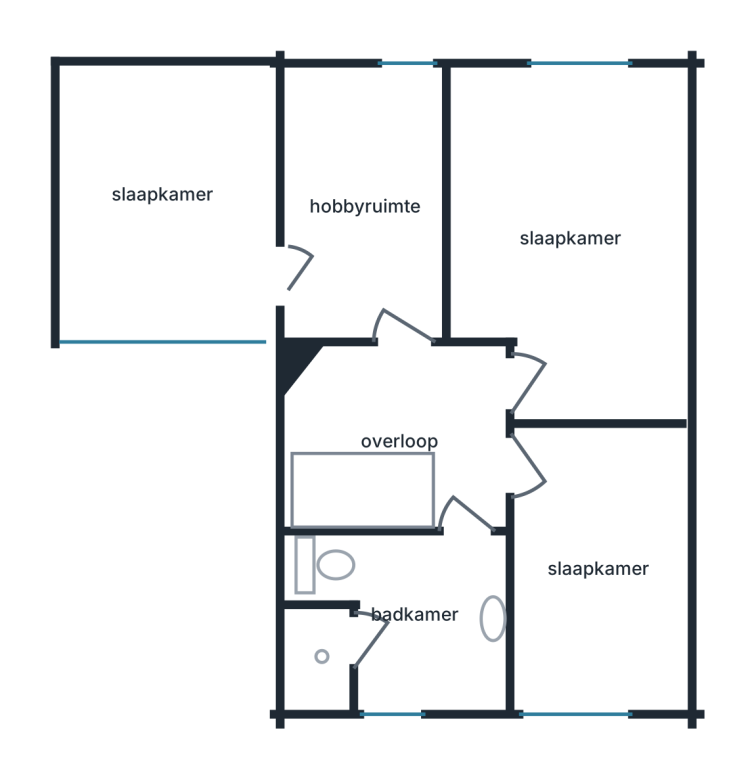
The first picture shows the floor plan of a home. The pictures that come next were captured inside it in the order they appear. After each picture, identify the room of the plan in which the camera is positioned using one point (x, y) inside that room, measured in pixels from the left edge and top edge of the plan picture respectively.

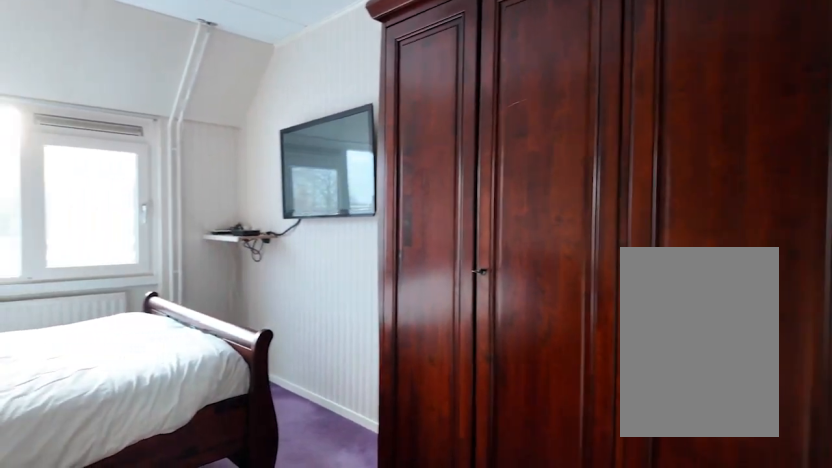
(572, 235)
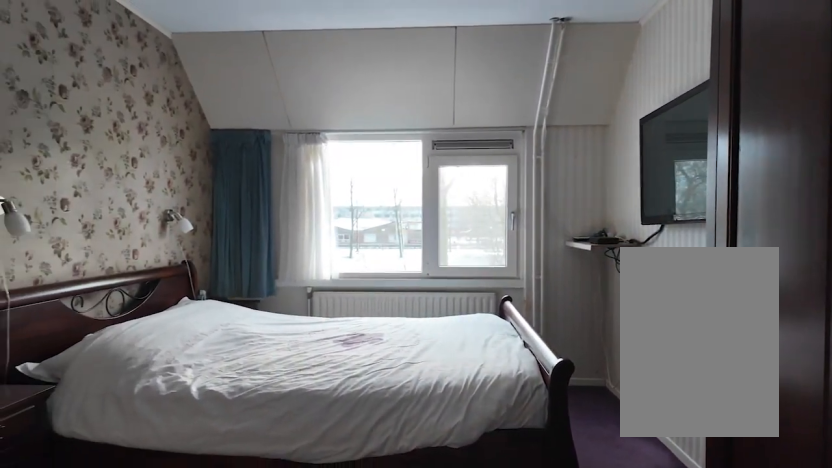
(572, 235)
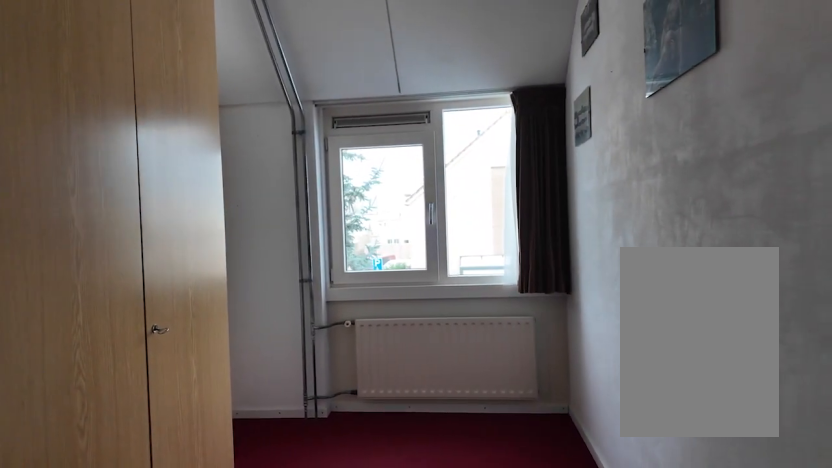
(598, 565)
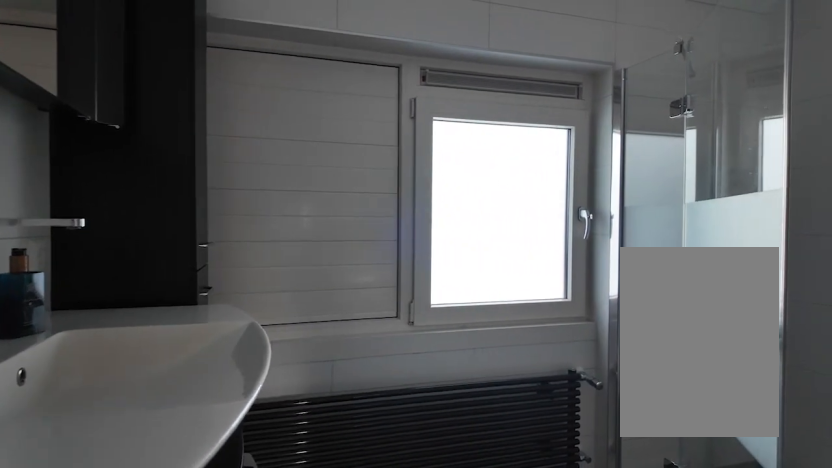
(399, 627)
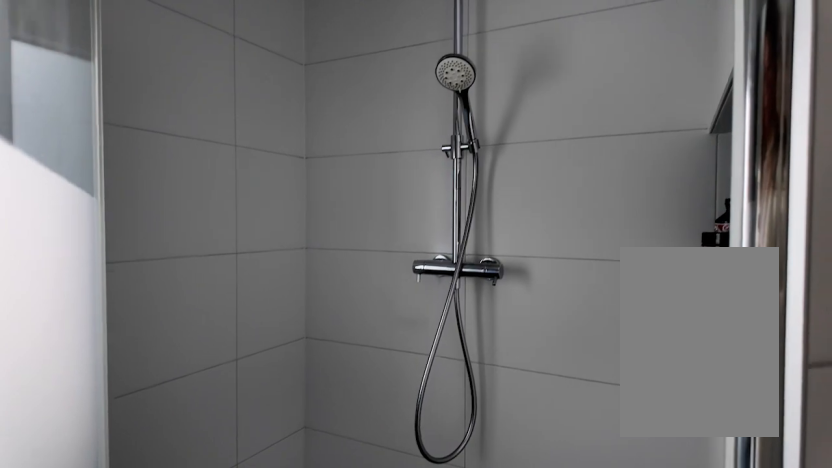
(399, 627)
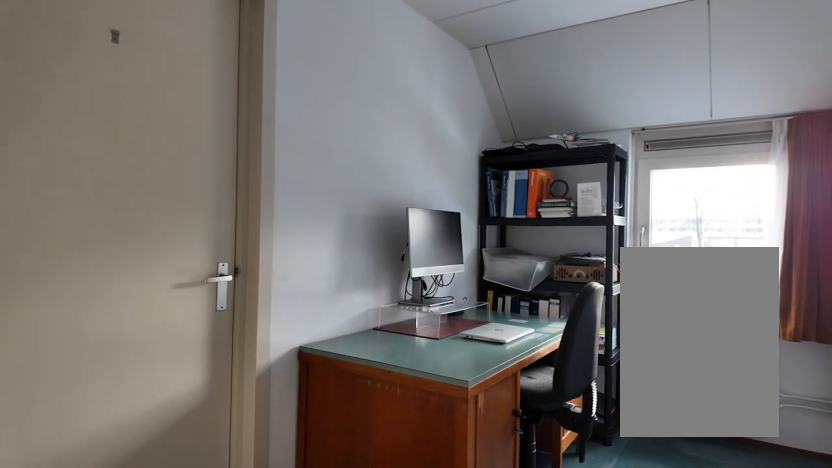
(363, 204)
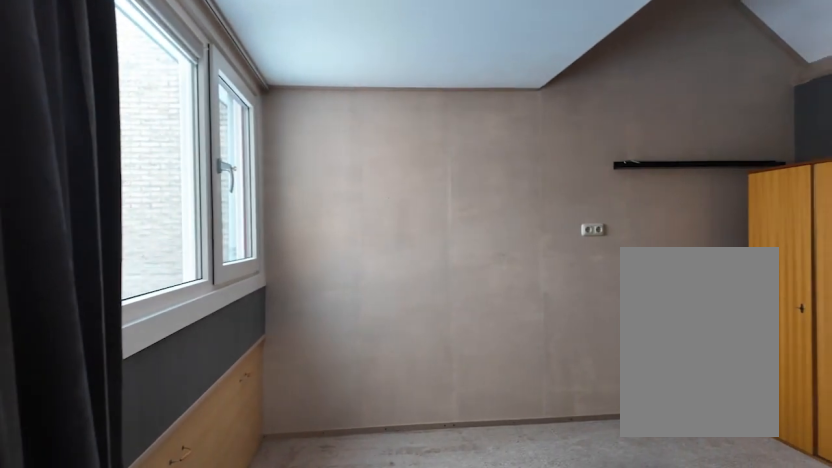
(166, 198)
